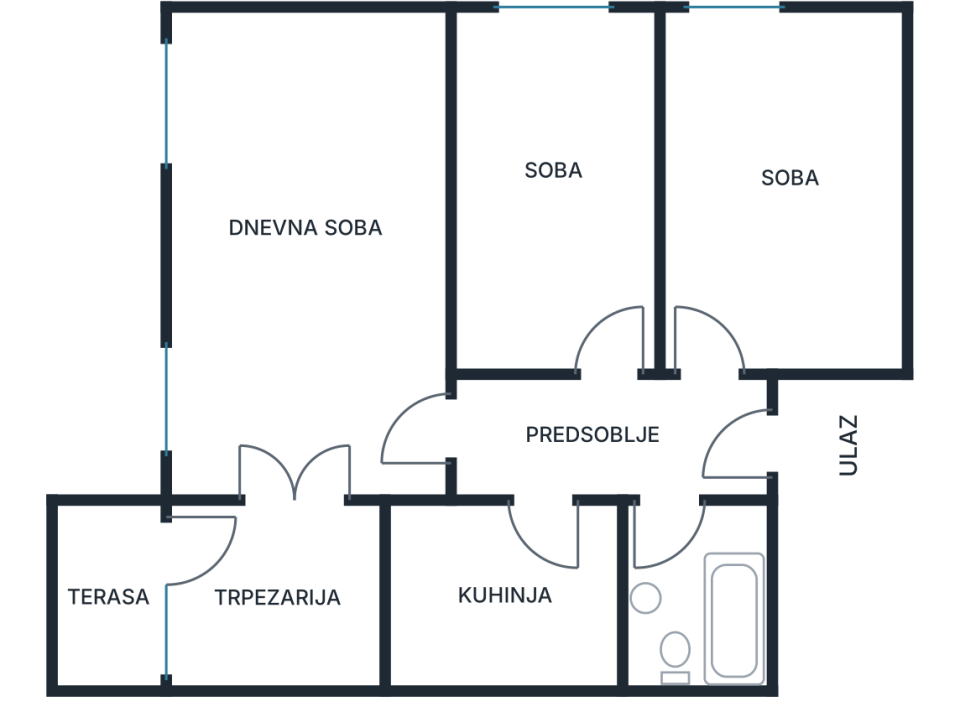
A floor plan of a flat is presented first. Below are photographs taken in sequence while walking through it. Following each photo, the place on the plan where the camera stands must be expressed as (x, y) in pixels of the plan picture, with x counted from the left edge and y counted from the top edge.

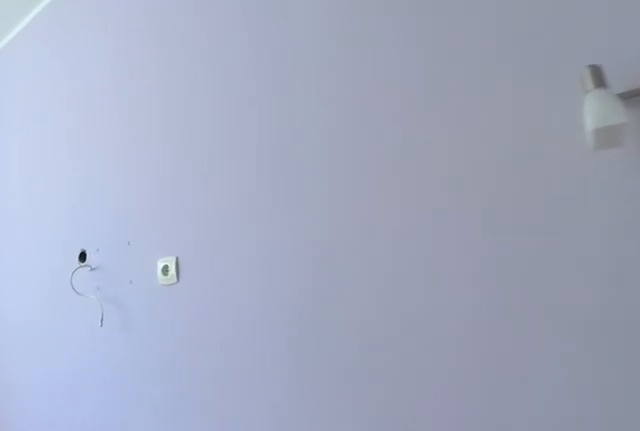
(798, 224)
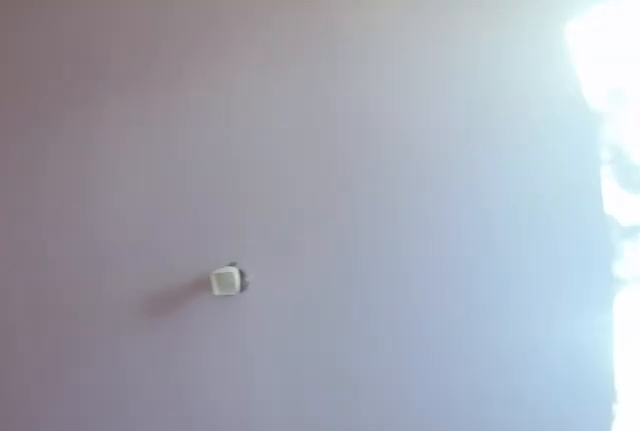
(873, 87)
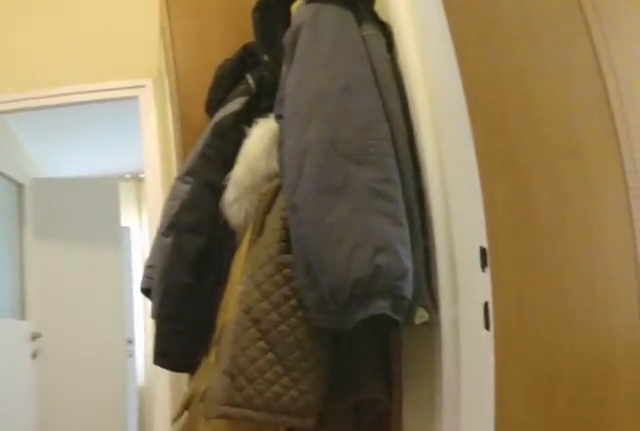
(680, 431)
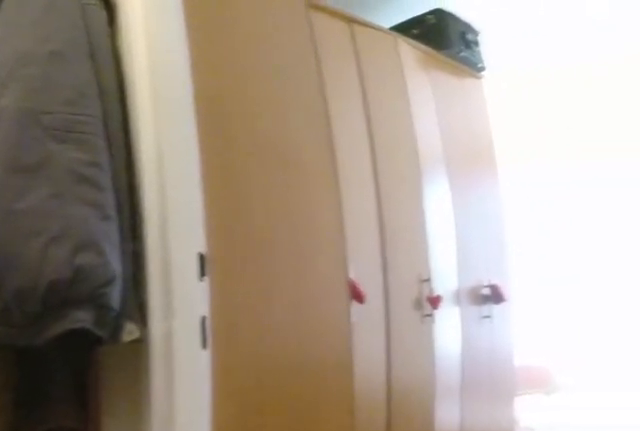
(655, 423)
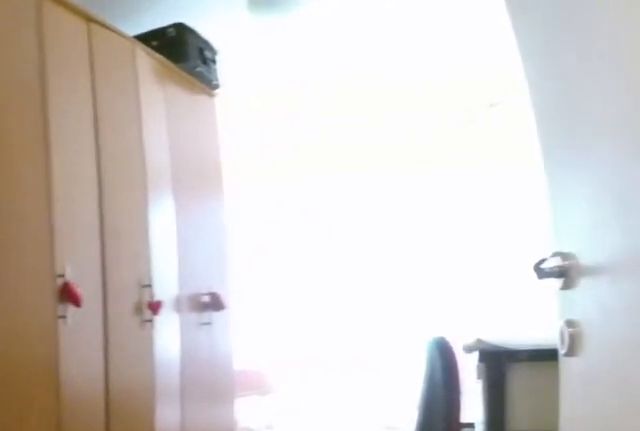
(639, 414)
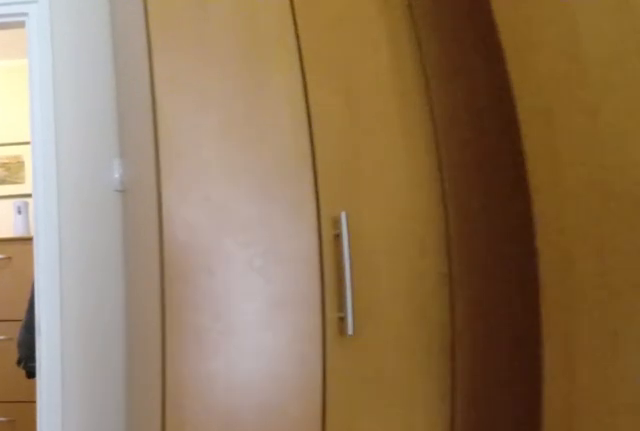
(588, 220)
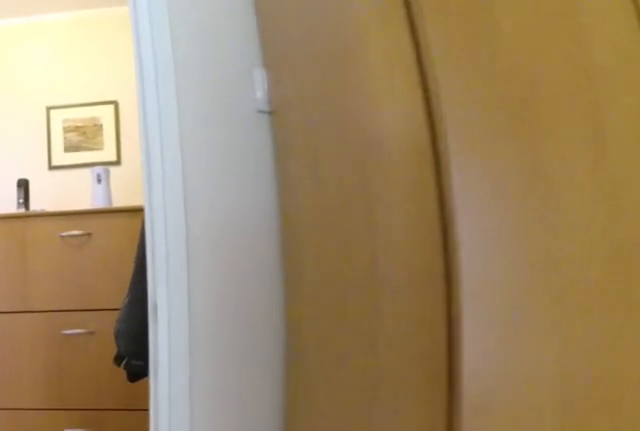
(593, 265)
